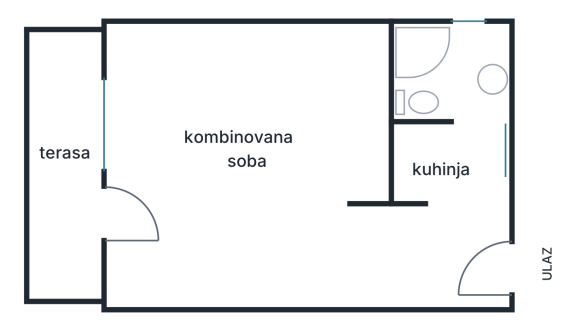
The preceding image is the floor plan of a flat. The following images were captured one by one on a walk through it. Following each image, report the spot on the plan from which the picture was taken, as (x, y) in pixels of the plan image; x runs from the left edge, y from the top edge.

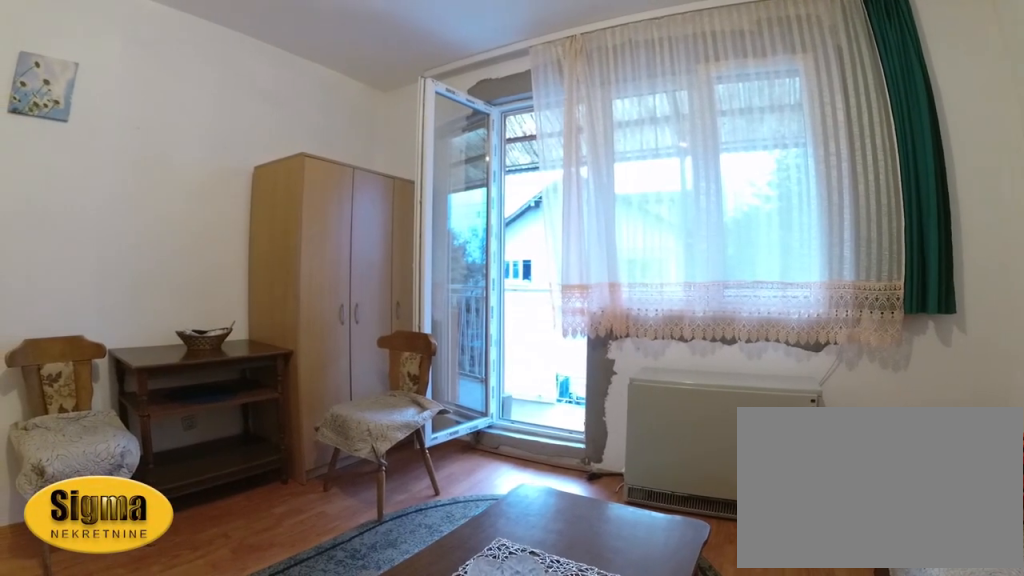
(327, 60)
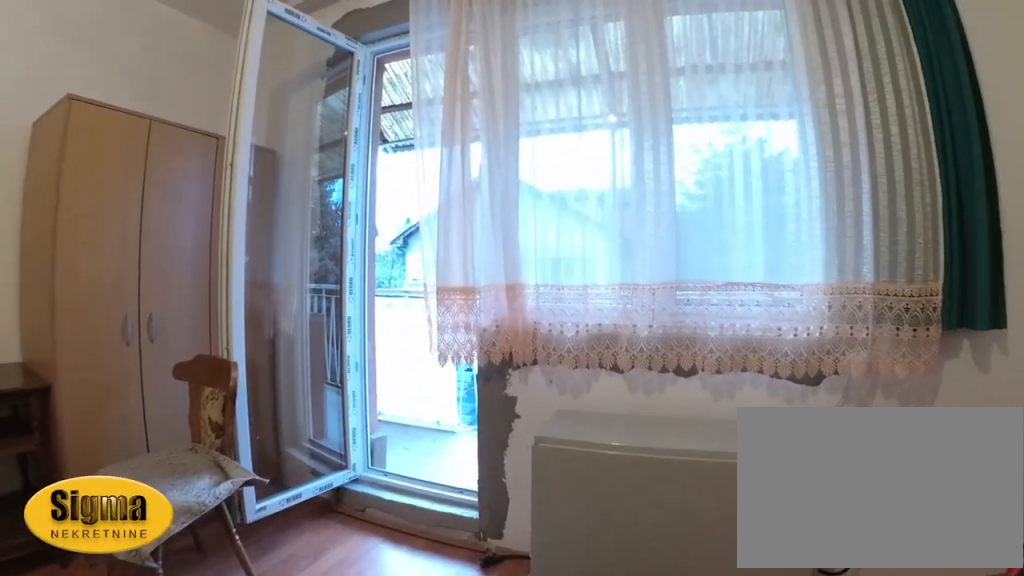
(233, 140)
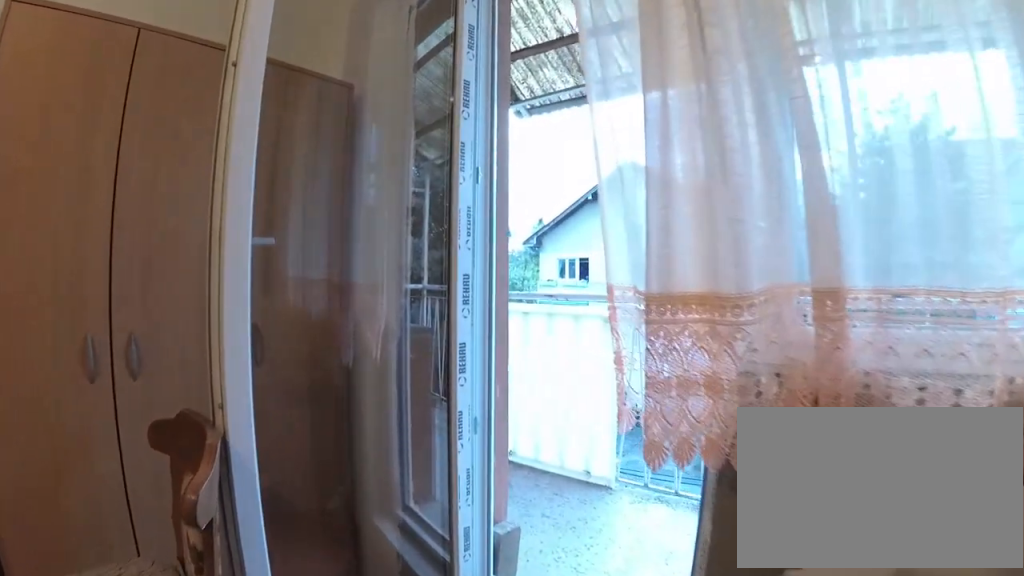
(181, 179)
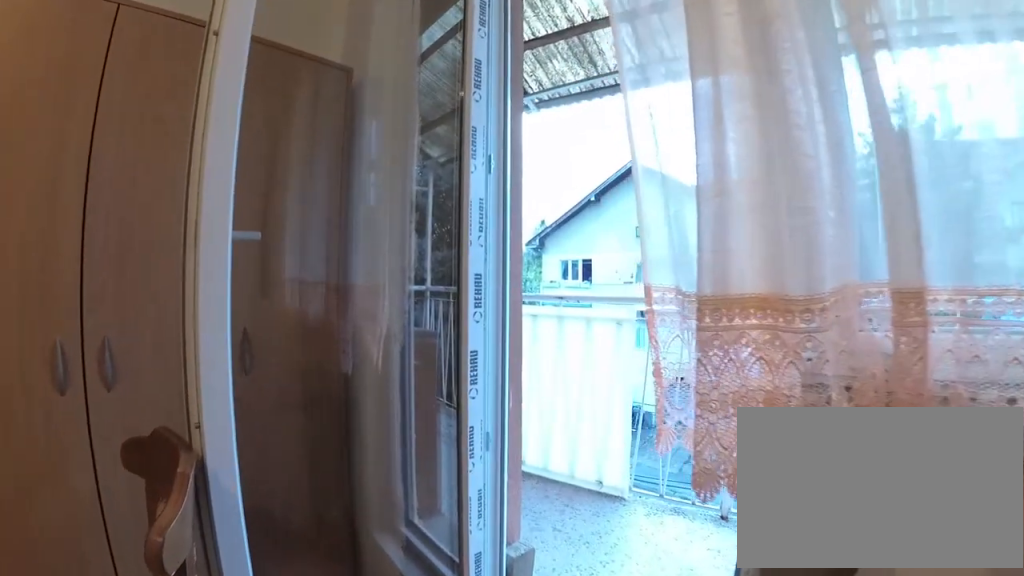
(174, 183)
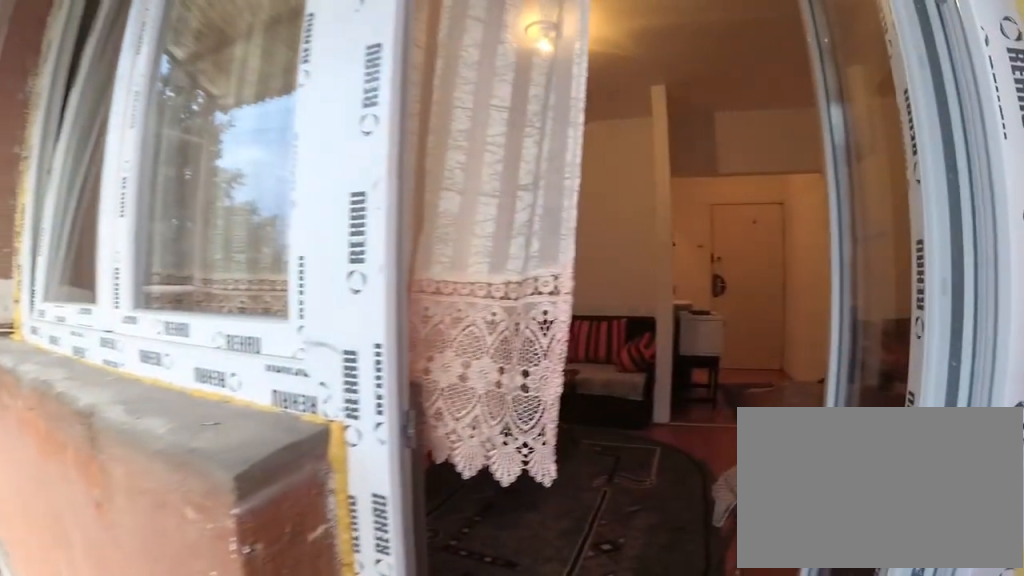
(60, 216)
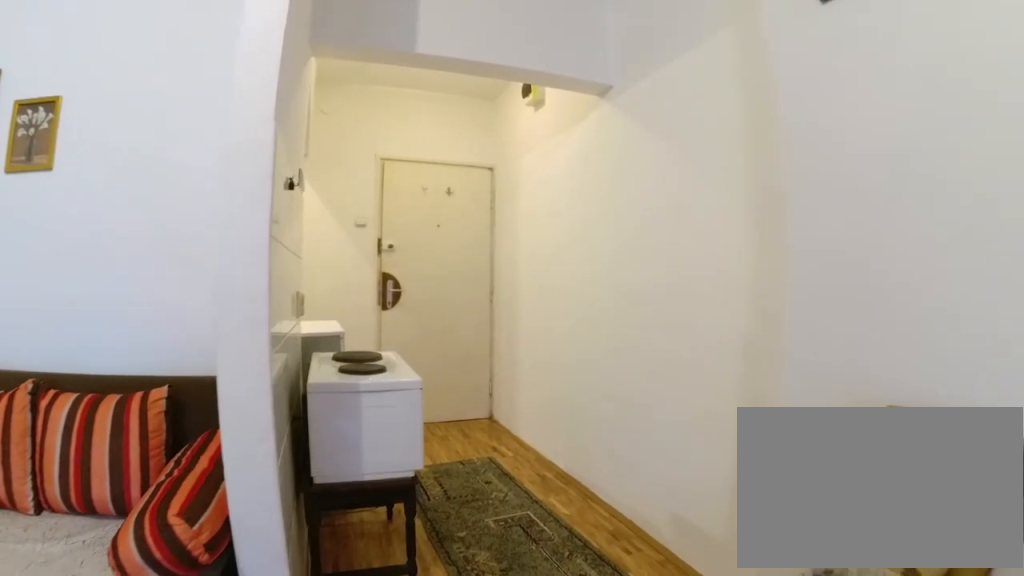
(273, 231)
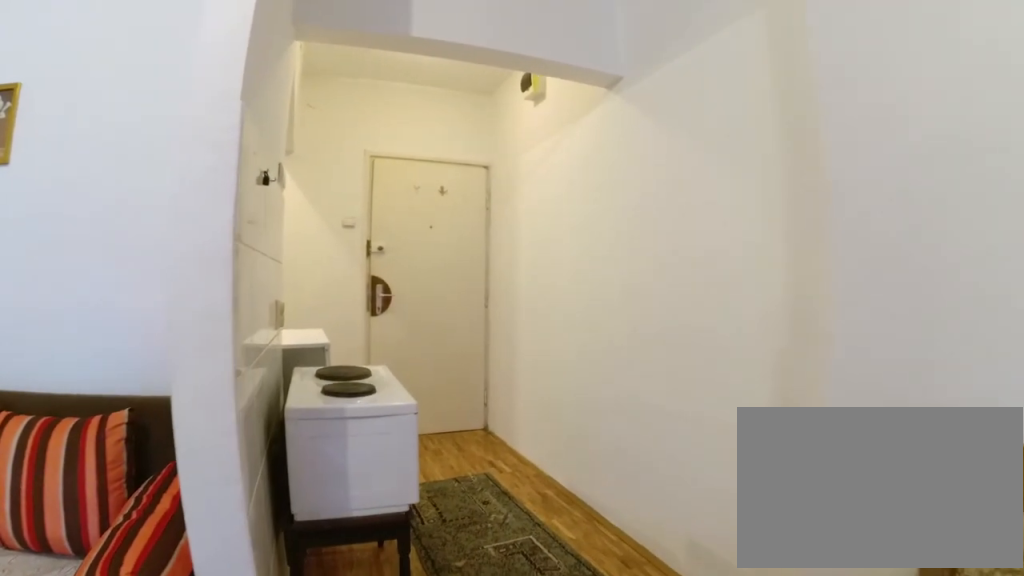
(284, 234)
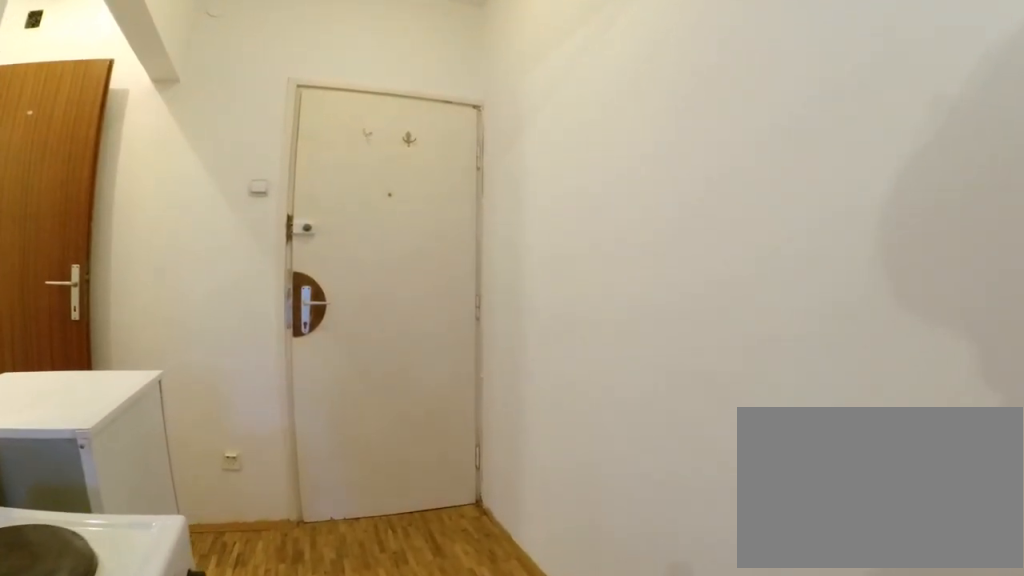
(357, 246)
